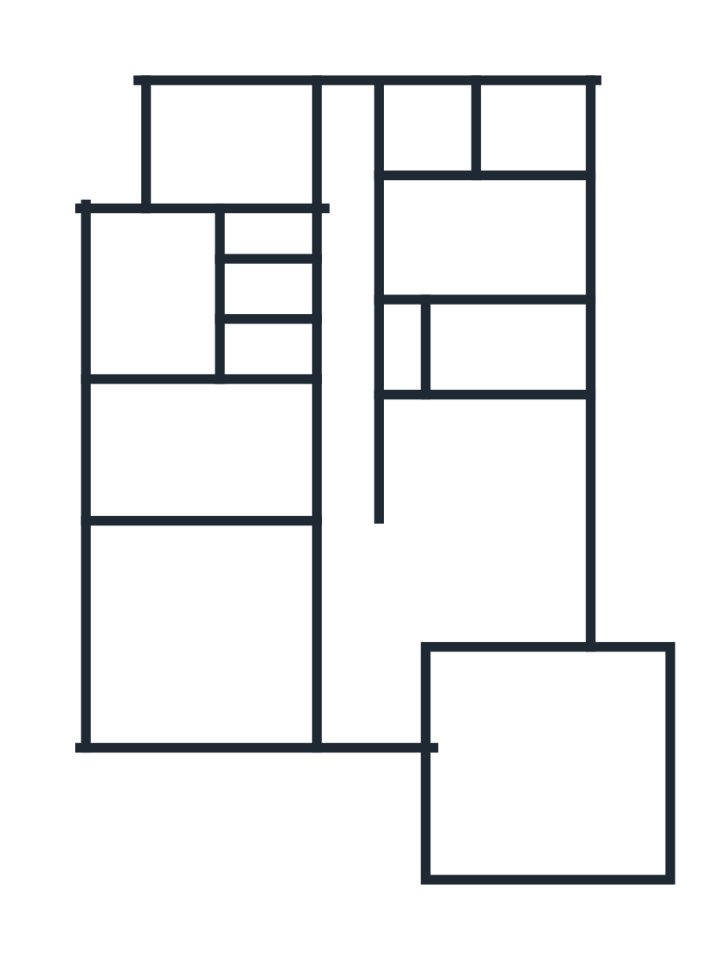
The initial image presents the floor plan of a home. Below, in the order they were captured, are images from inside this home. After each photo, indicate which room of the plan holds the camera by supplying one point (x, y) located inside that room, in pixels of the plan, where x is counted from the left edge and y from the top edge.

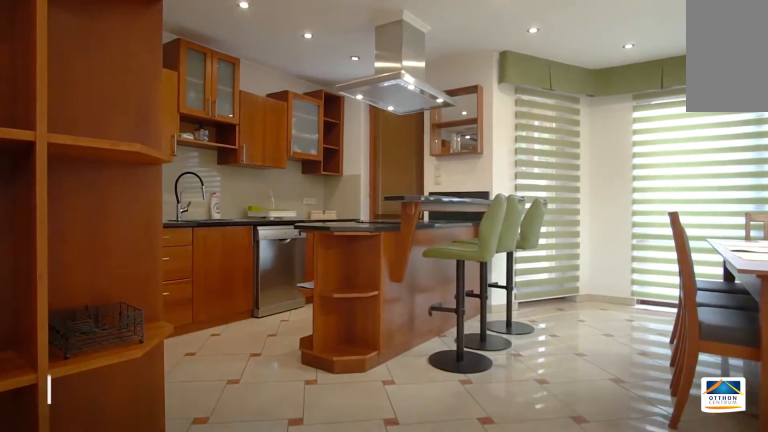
(499, 531)
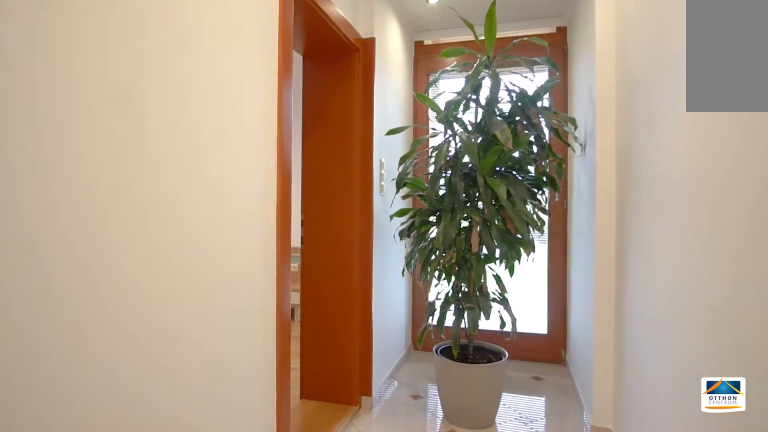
(357, 401)
